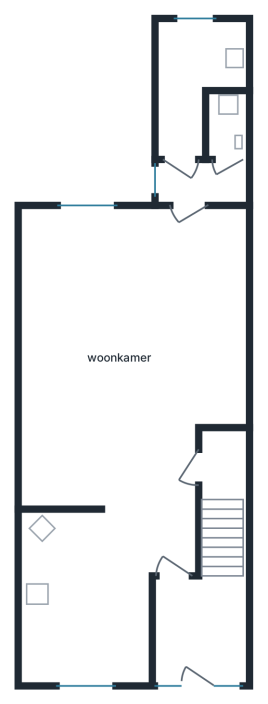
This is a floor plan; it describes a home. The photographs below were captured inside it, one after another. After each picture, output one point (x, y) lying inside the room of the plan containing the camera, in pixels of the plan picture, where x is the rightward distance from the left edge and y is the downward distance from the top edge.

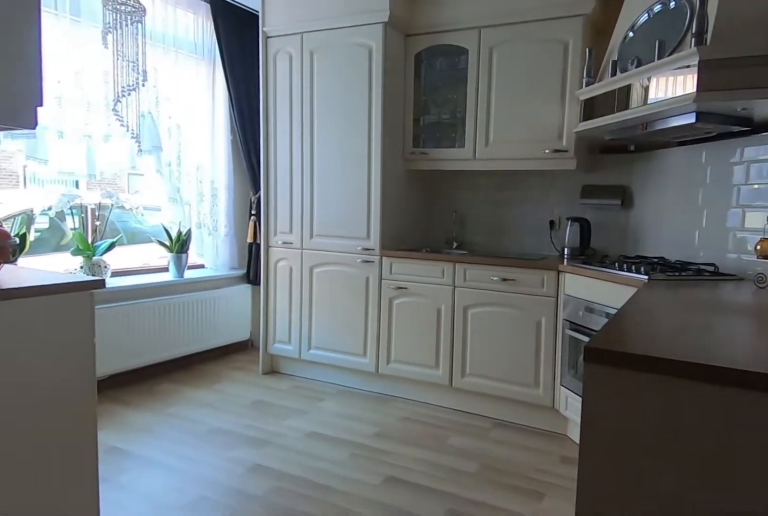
(82, 600)
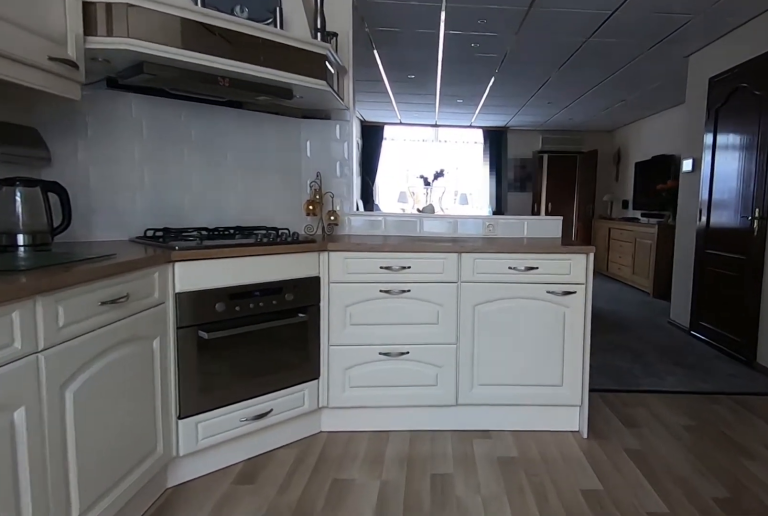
(82, 600)
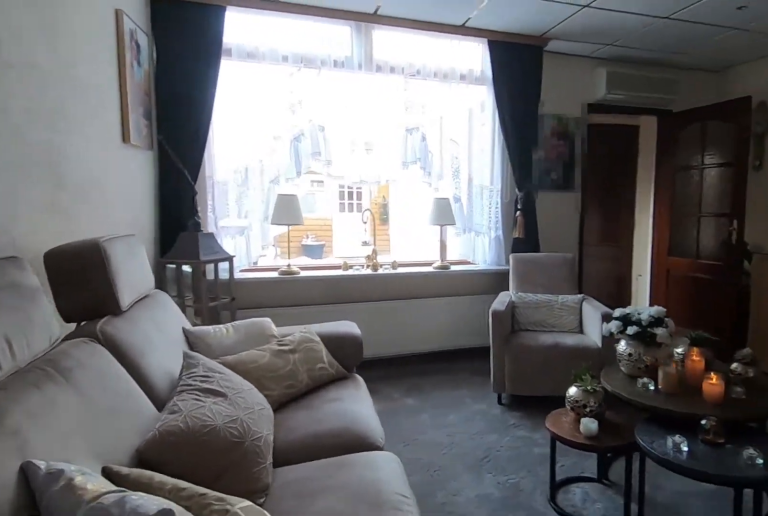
(112, 399)
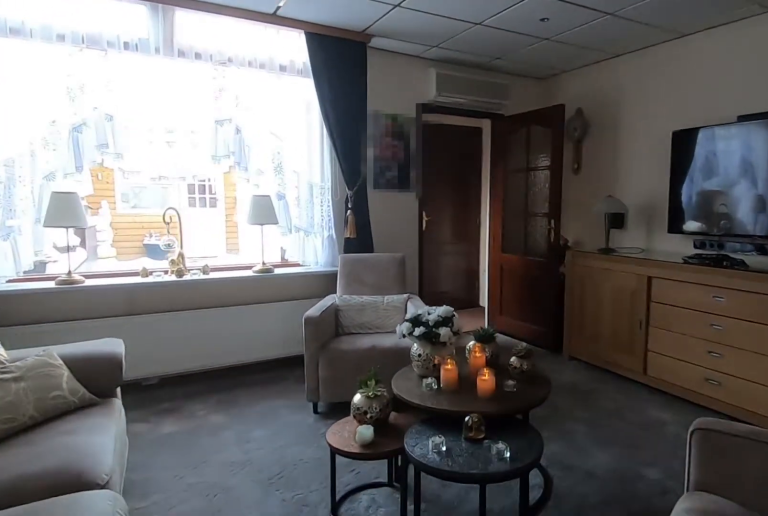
(112, 399)
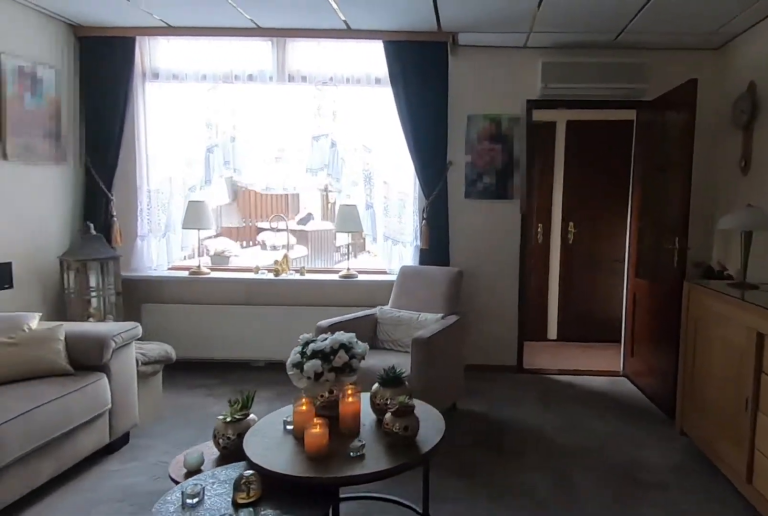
(112, 399)
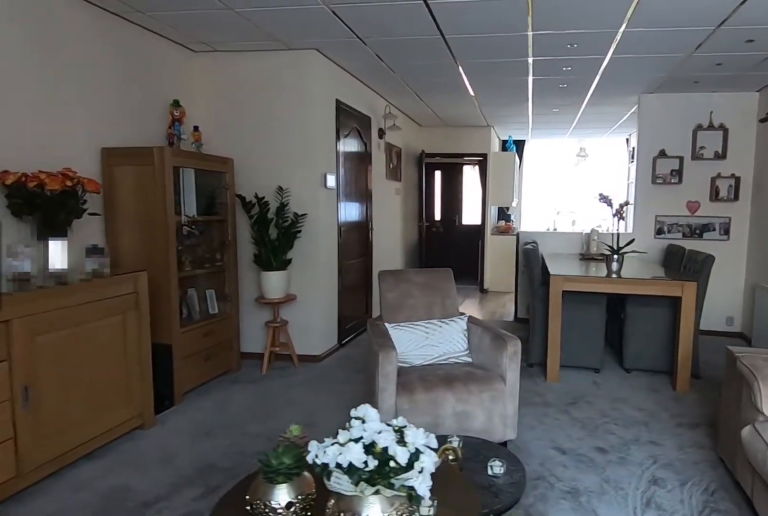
(112, 399)
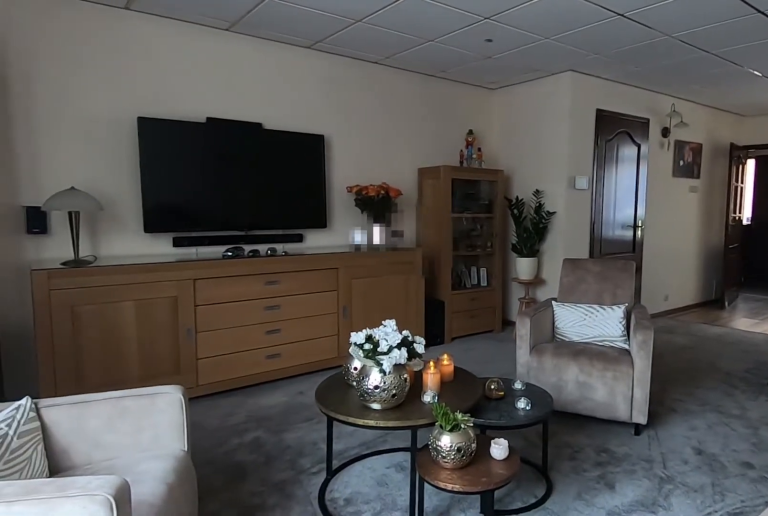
(112, 399)
